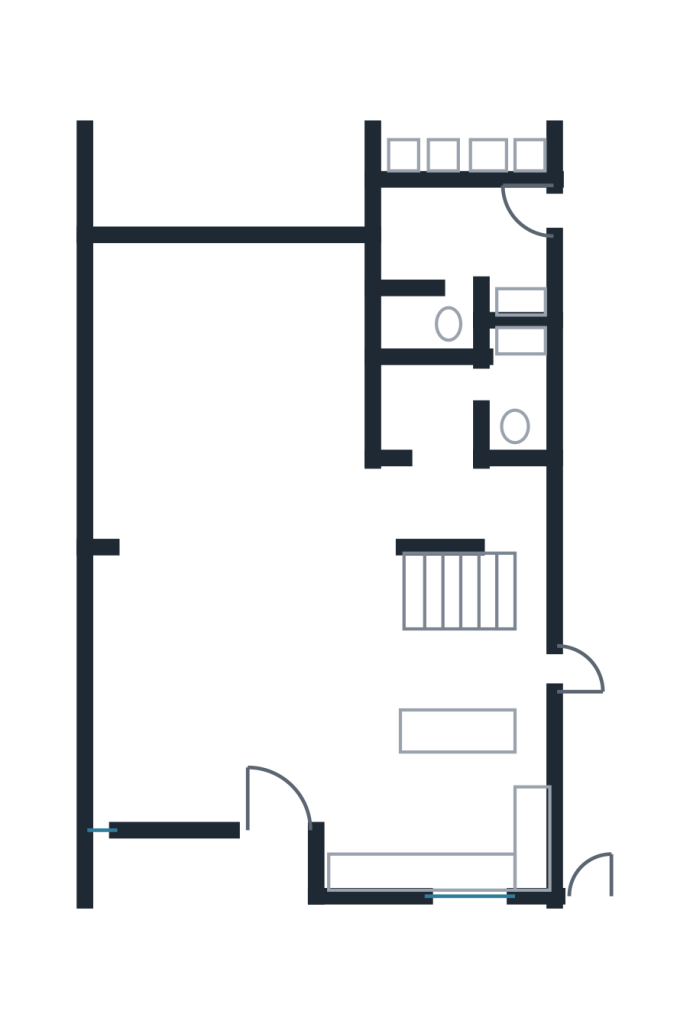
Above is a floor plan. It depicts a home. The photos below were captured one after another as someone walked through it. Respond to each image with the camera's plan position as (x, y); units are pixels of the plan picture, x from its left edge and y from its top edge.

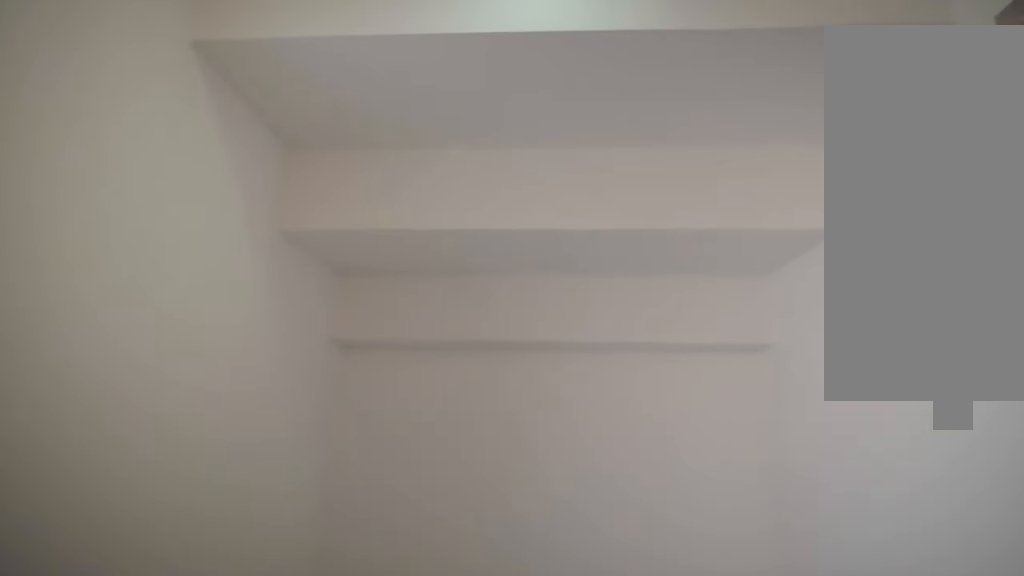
(498, 379)
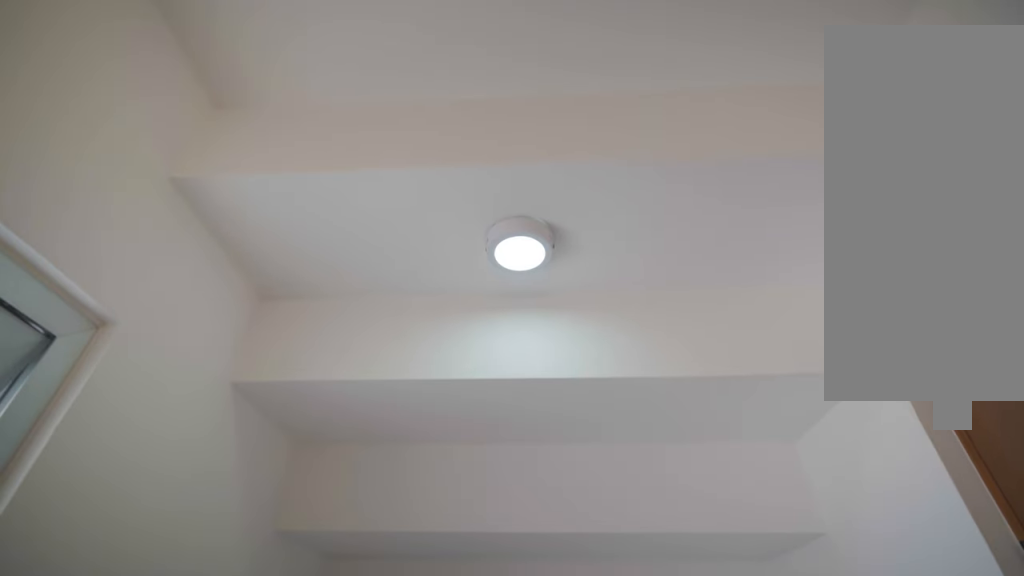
(501, 377)
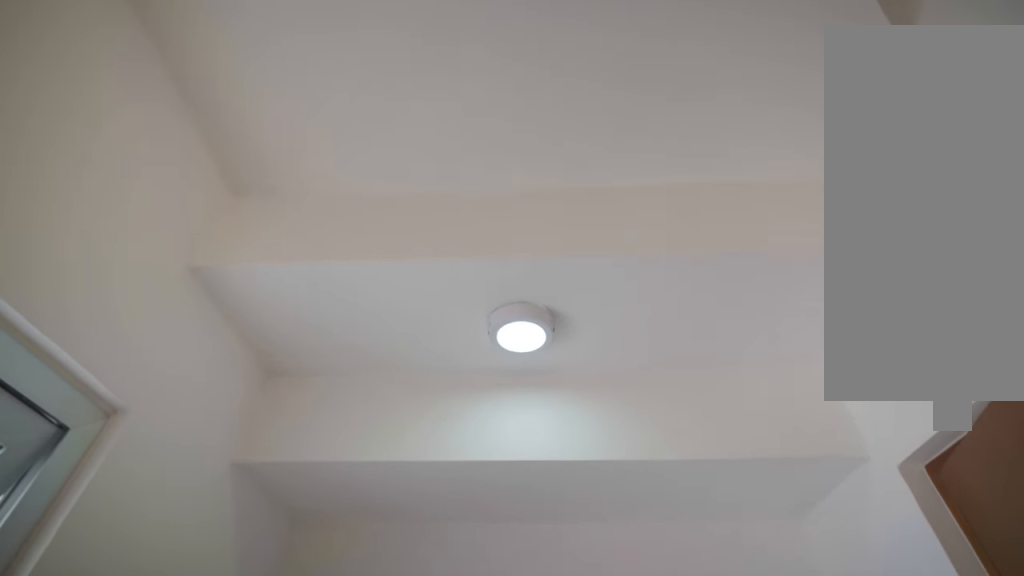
(501, 377)
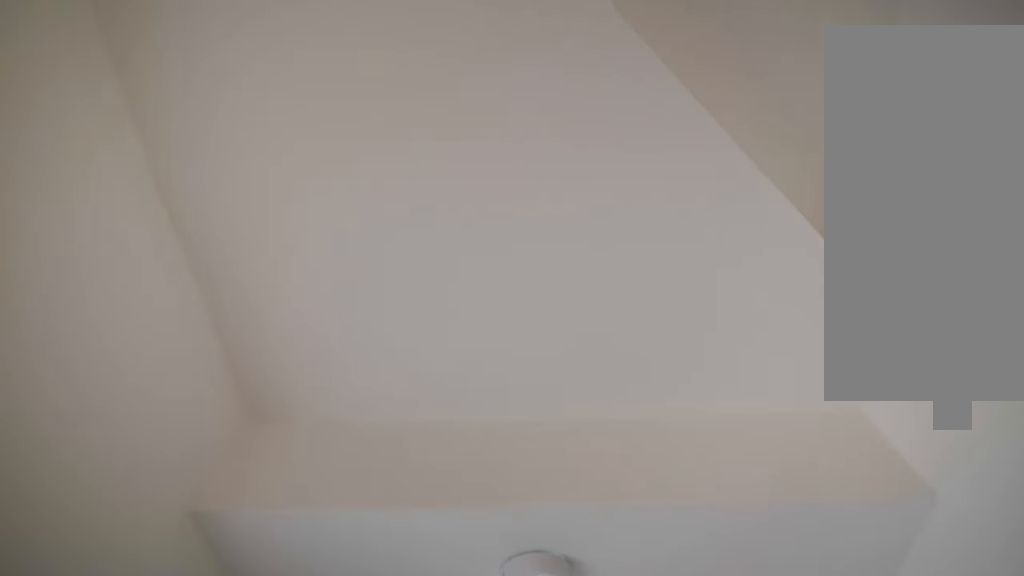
(501, 377)
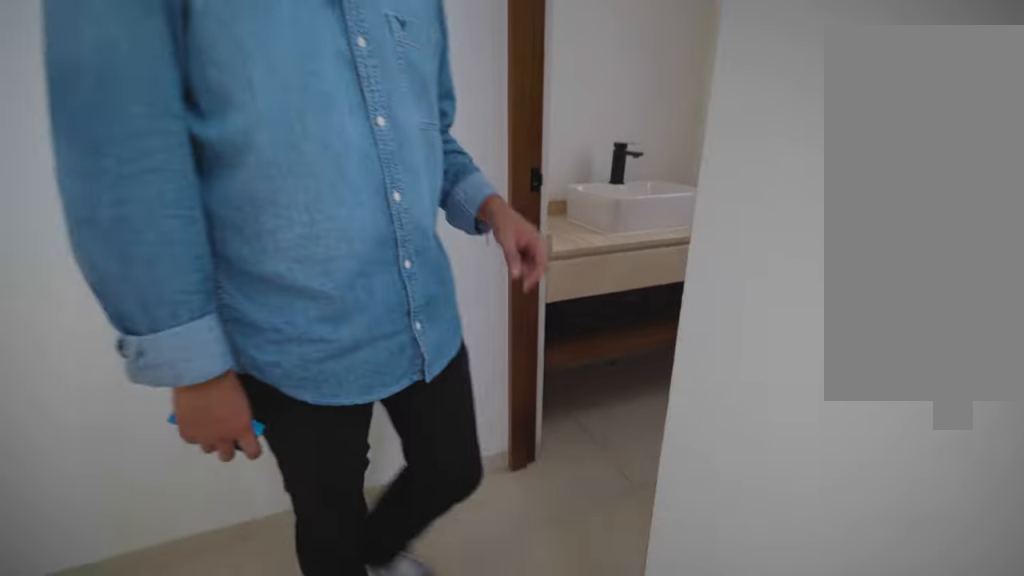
(474, 400)
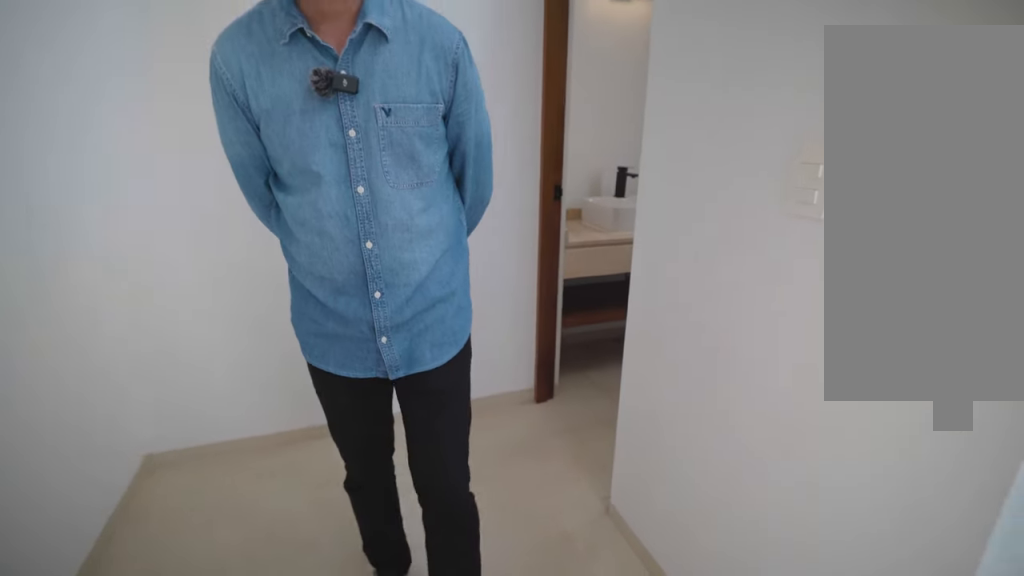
(457, 426)
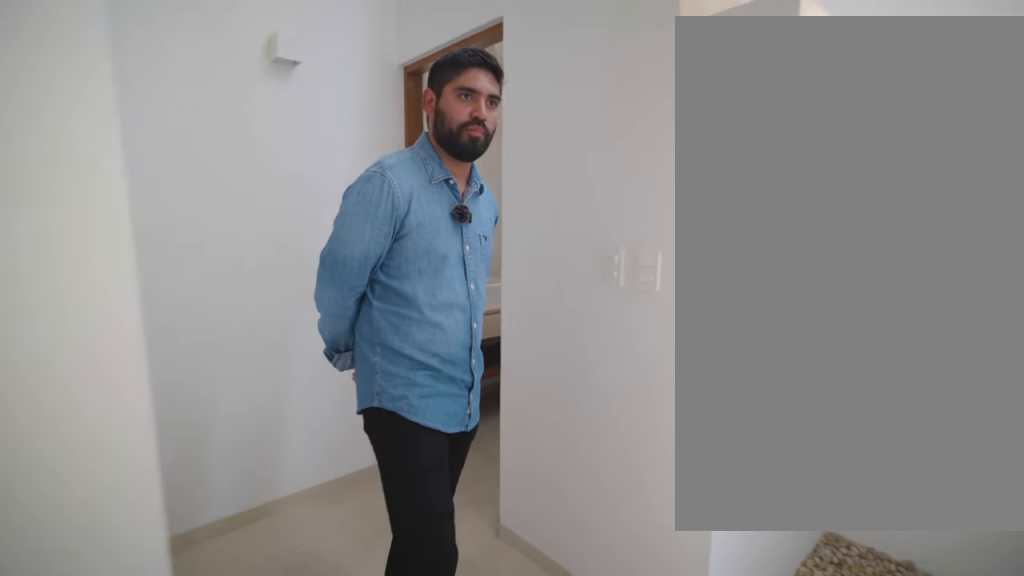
(451, 447)
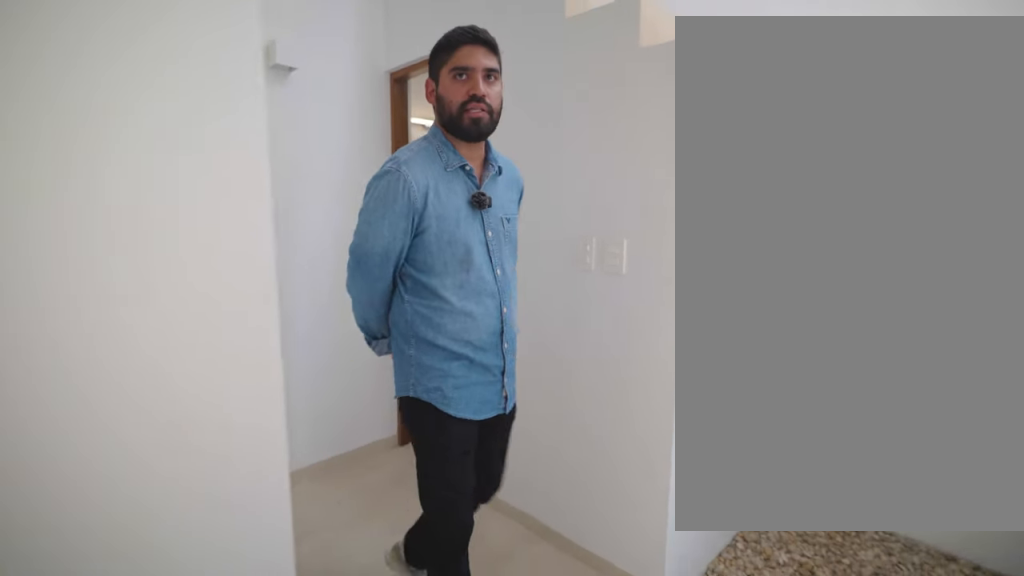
(452, 448)
